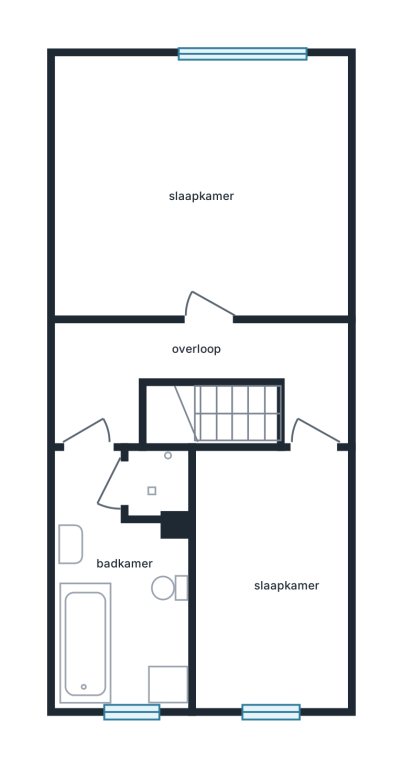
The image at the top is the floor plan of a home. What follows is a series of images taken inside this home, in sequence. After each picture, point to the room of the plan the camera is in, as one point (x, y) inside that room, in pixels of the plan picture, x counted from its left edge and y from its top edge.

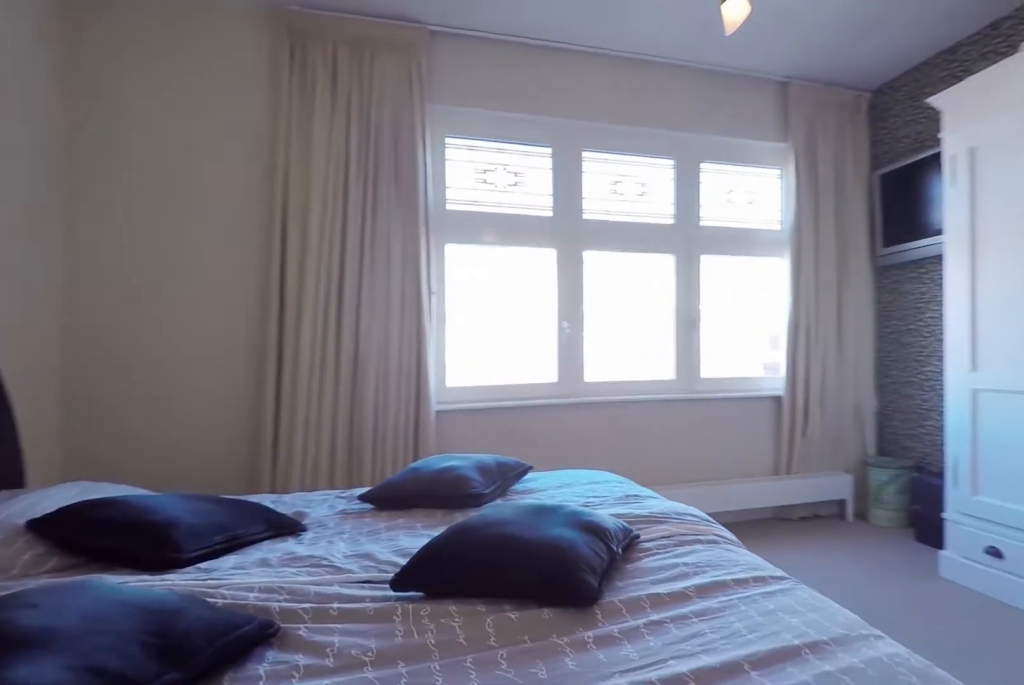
(184, 187)
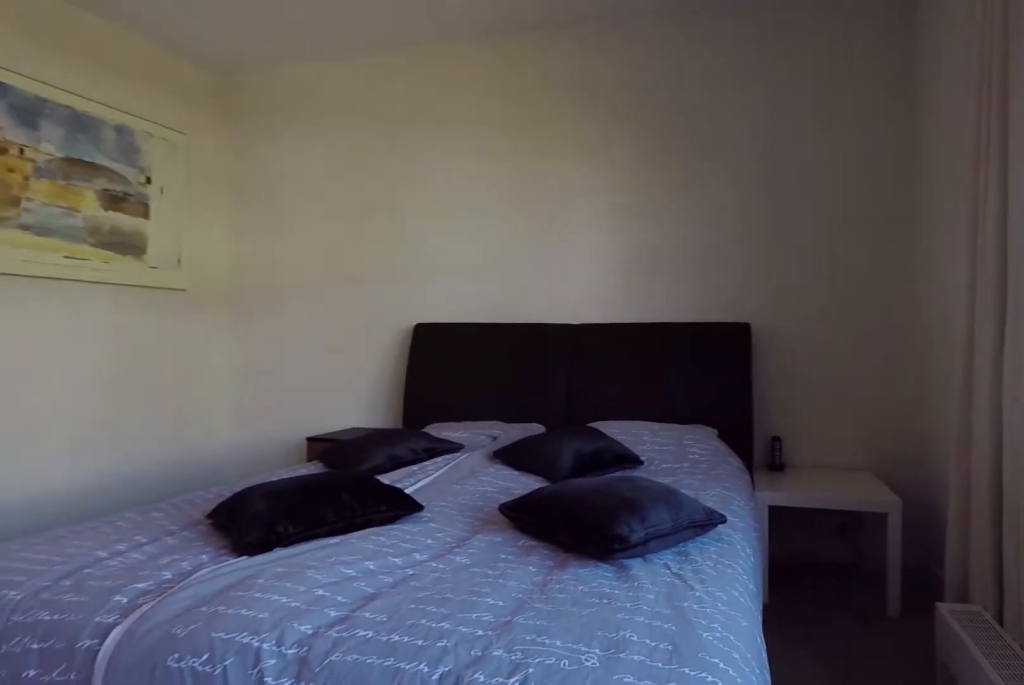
(184, 187)
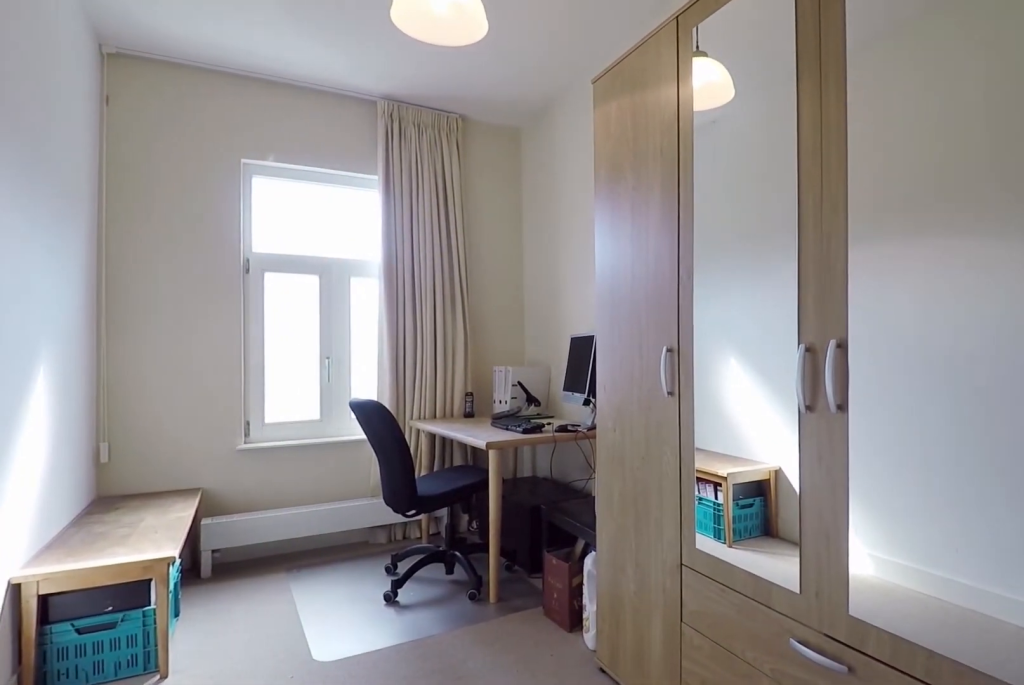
(270, 576)
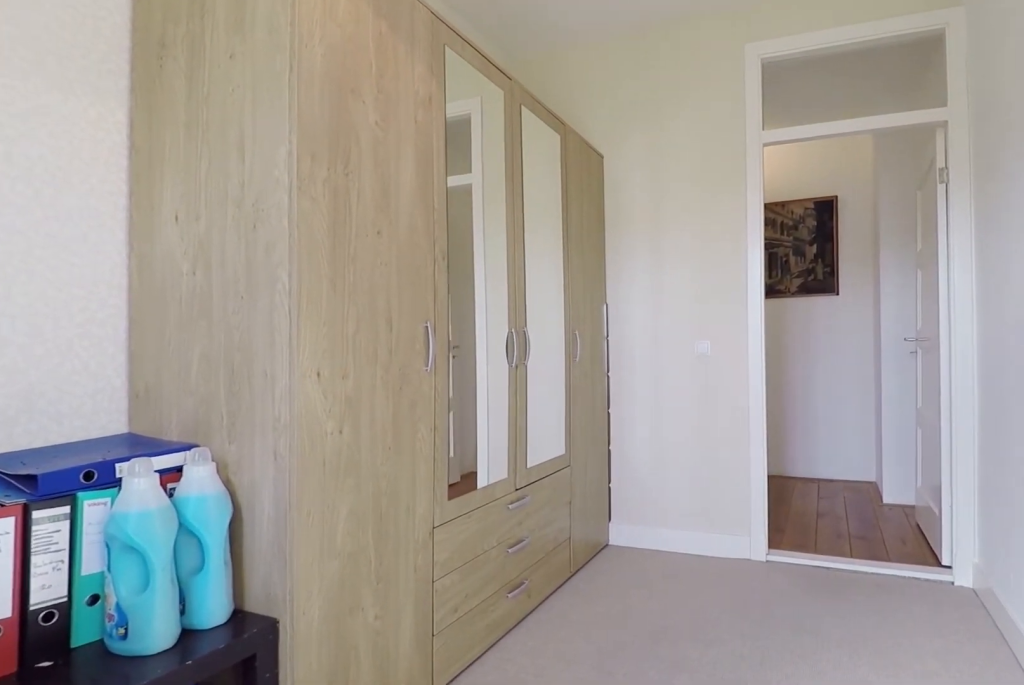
(270, 576)
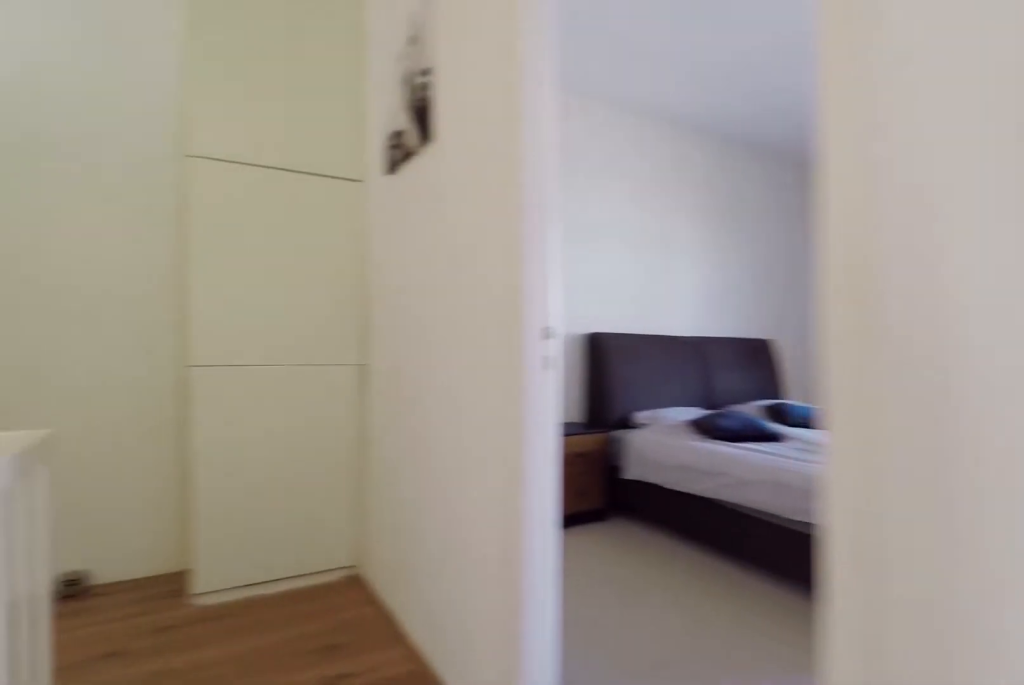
(196, 371)
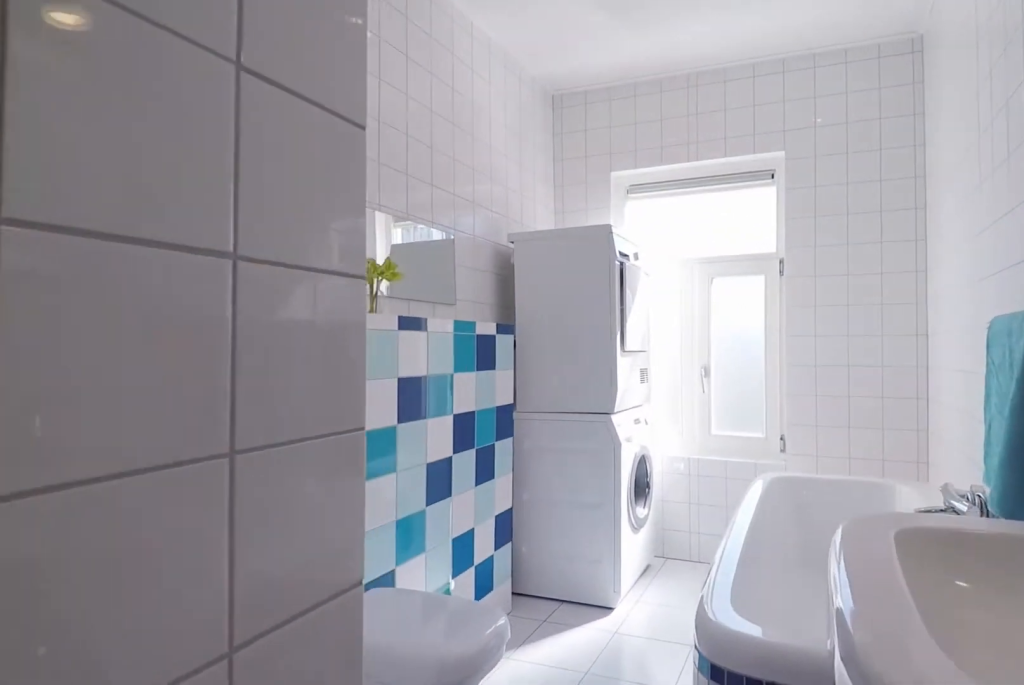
(103, 635)
